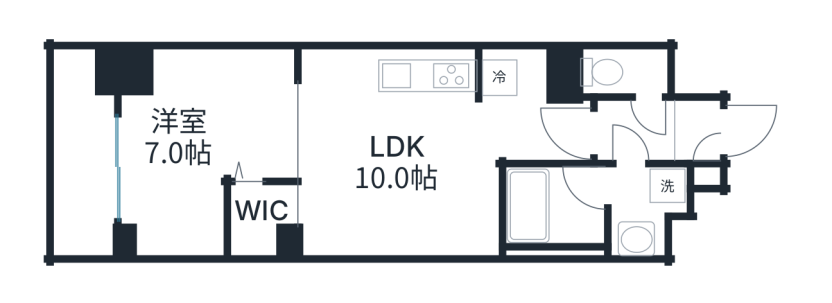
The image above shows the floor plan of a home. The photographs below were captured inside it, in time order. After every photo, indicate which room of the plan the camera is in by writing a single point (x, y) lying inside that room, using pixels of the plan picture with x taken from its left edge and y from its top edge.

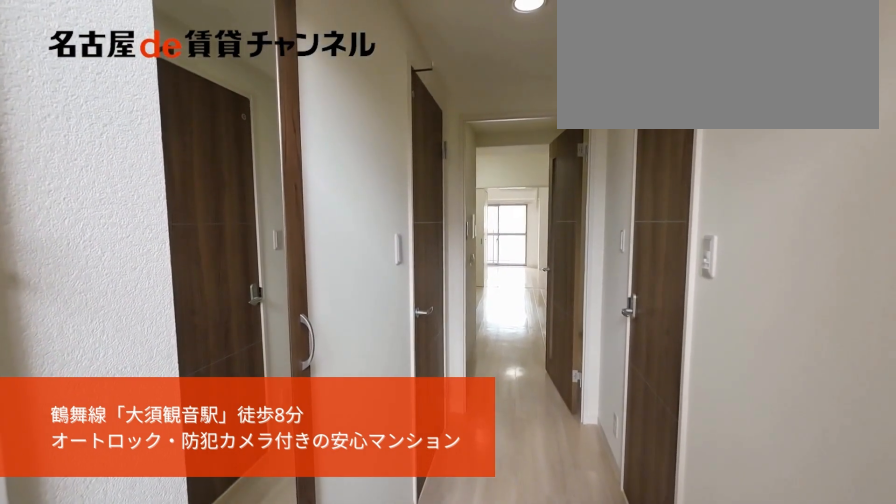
(698, 139)
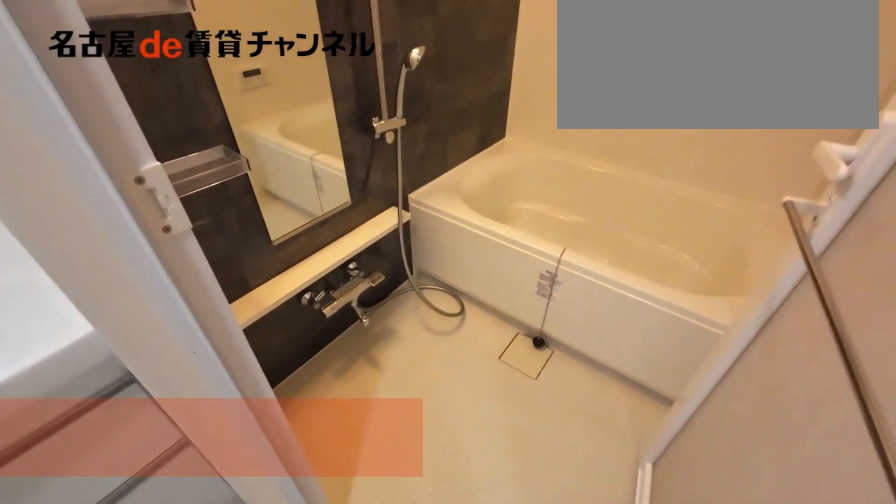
(591, 209)
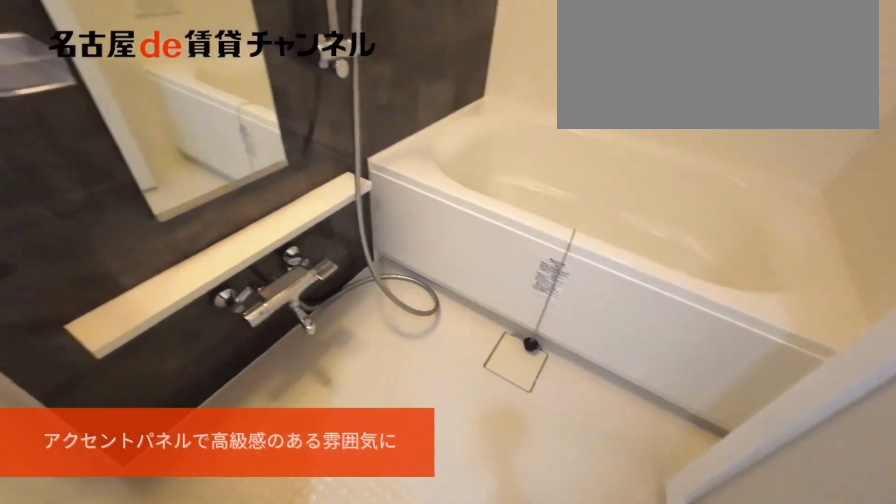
(591, 209)
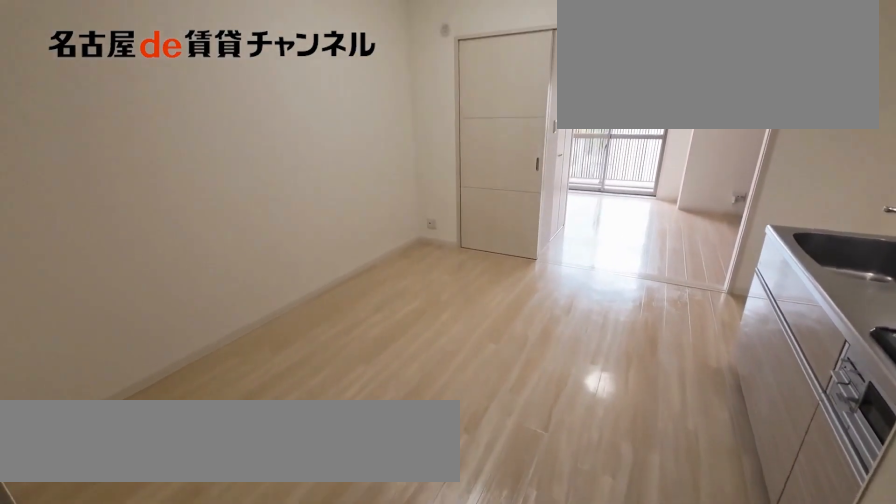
(399, 151)
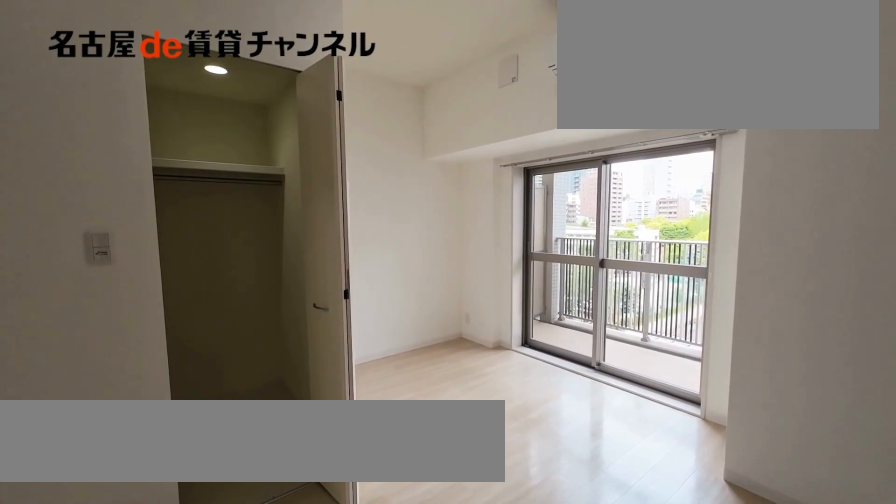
(206, 151)
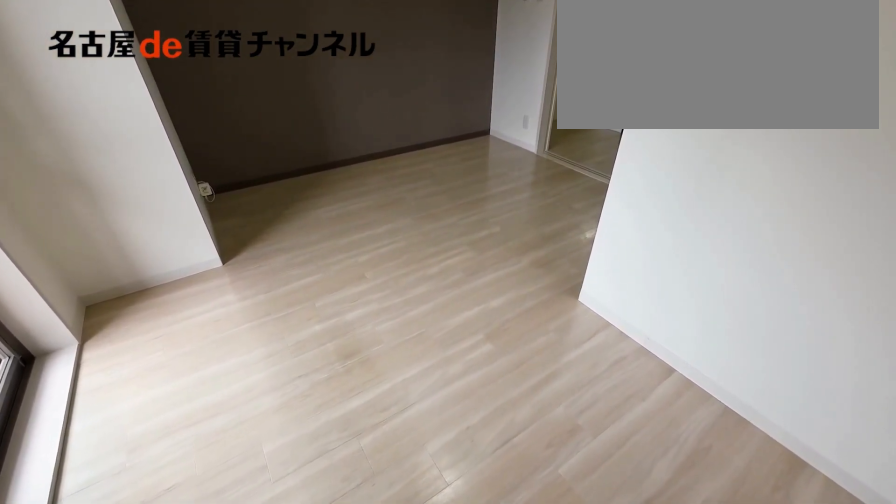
(206, 151)
